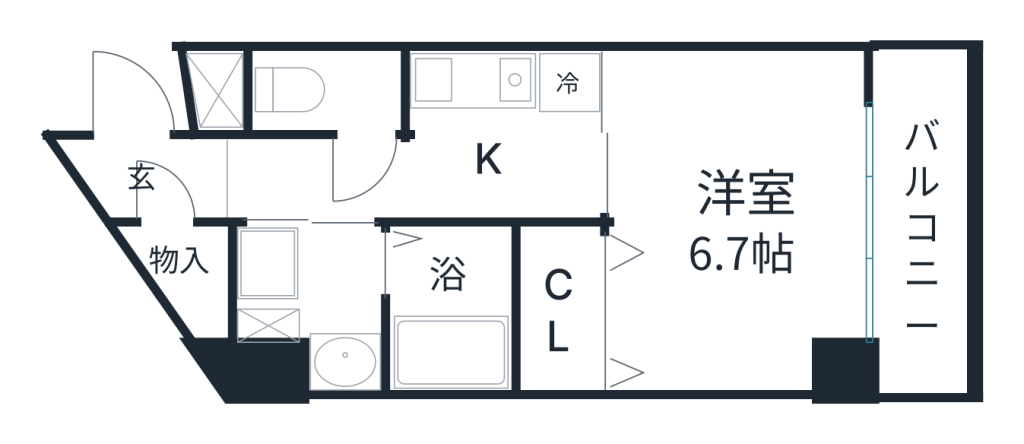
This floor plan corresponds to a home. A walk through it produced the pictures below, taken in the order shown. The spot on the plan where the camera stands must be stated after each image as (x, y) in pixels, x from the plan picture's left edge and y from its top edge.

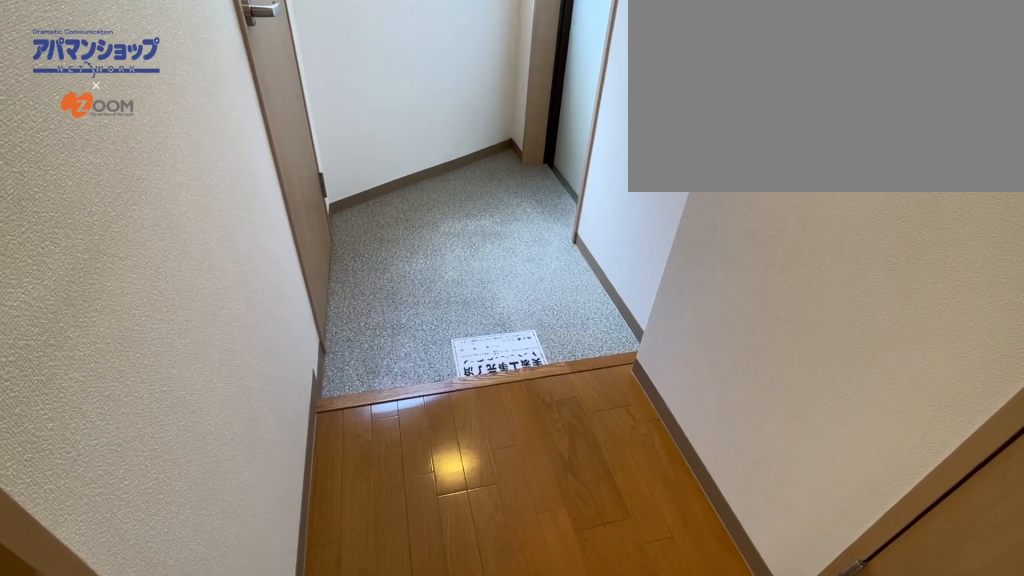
(238, 175)
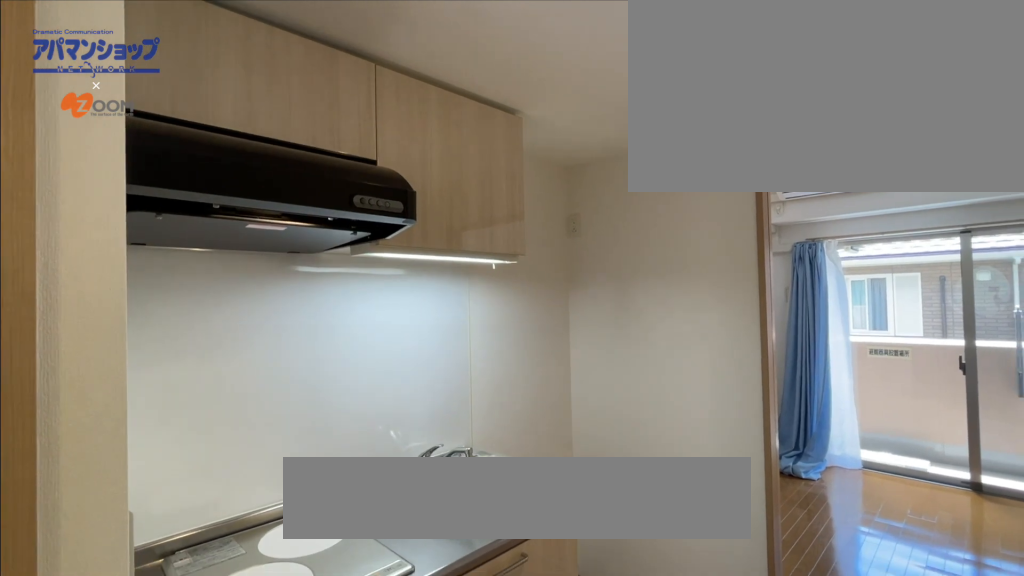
(411, 174)
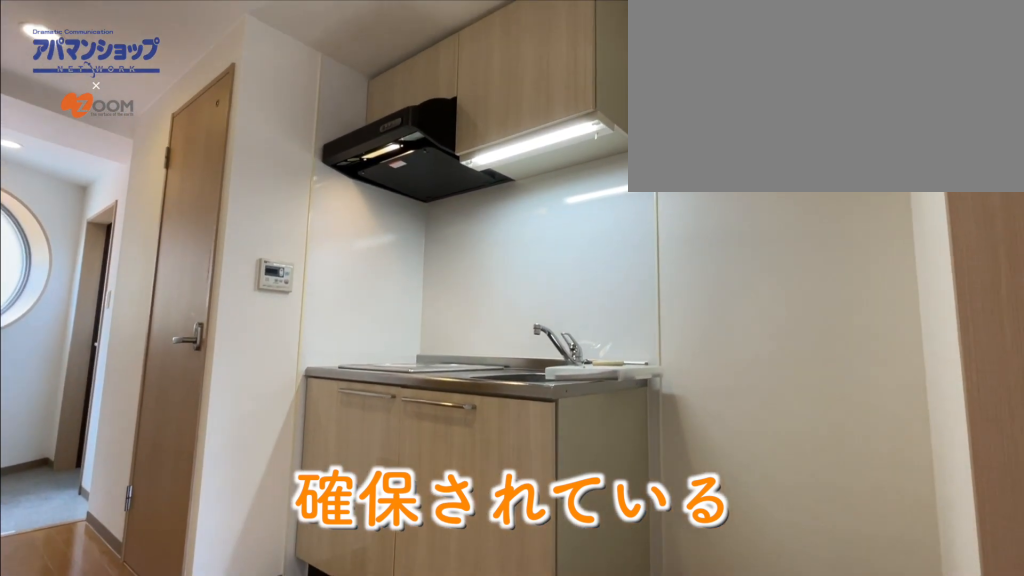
(638, 185)
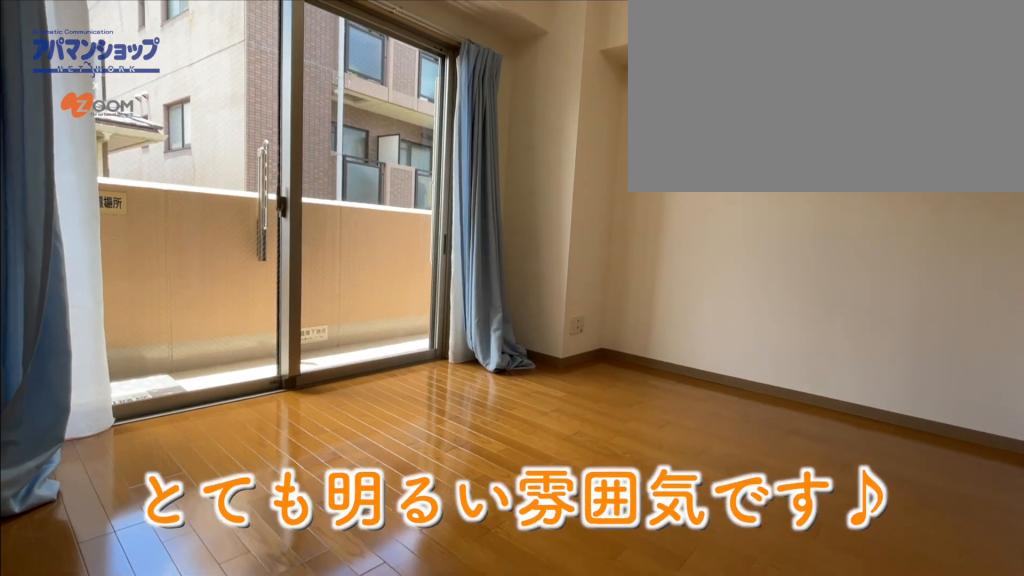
(636, 77)
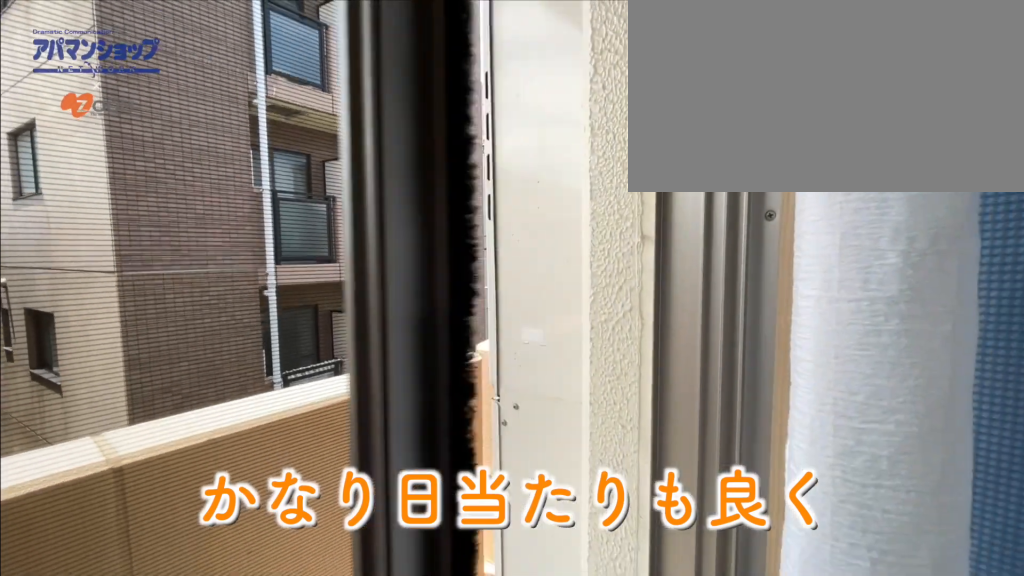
(843, 243)
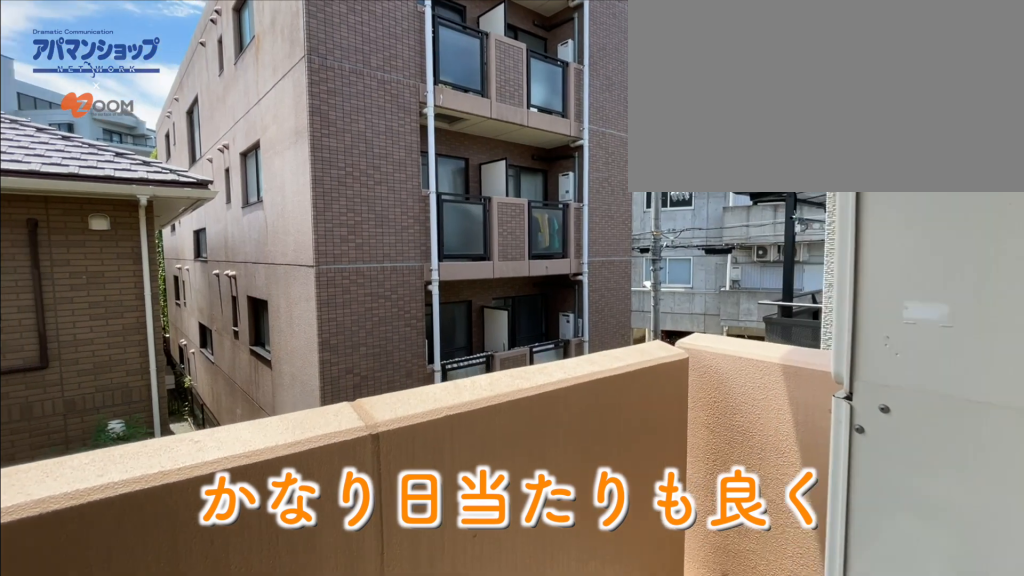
(843, 243)
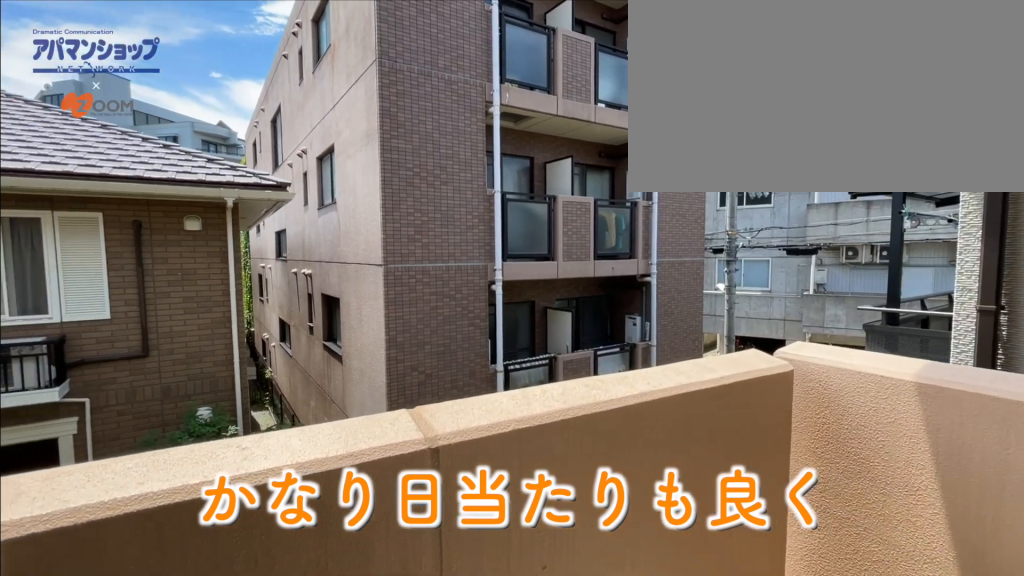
(843, 243)
